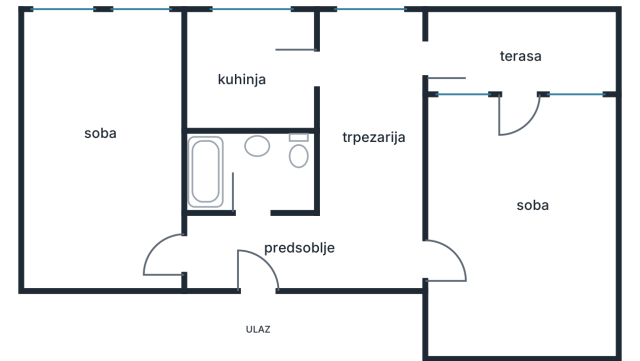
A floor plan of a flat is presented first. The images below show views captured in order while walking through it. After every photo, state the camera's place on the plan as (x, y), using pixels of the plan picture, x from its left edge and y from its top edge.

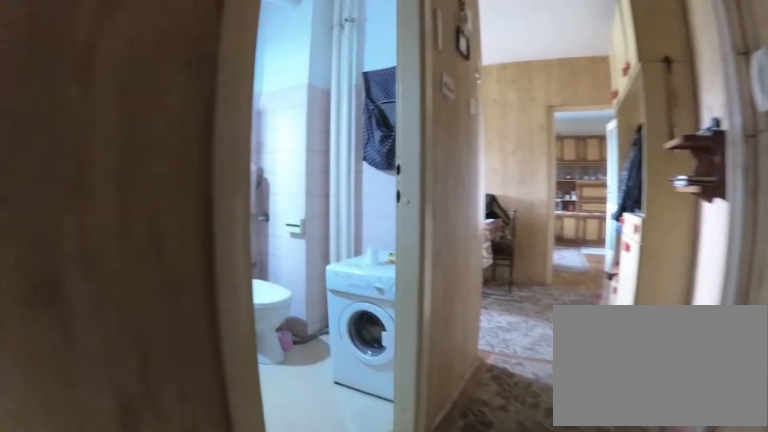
(218, 260)
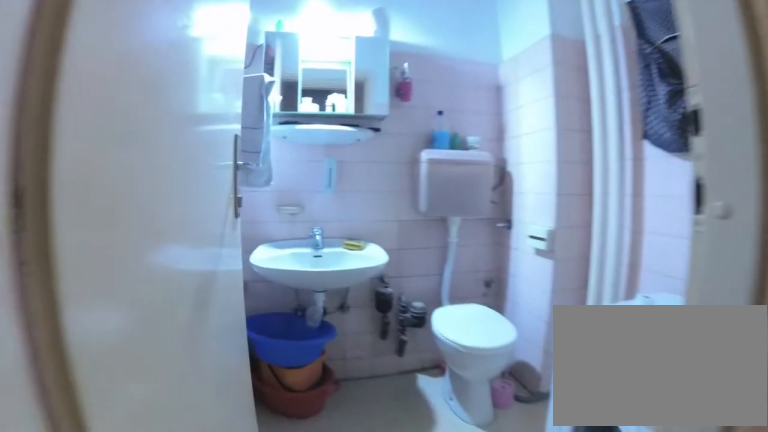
(242, 247)
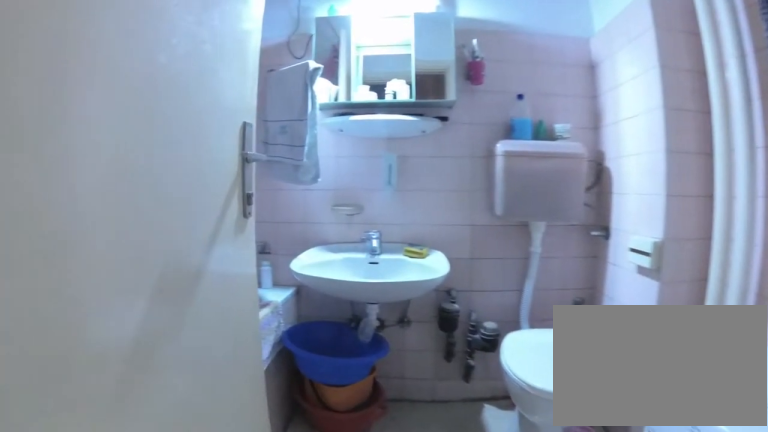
(247, 235)
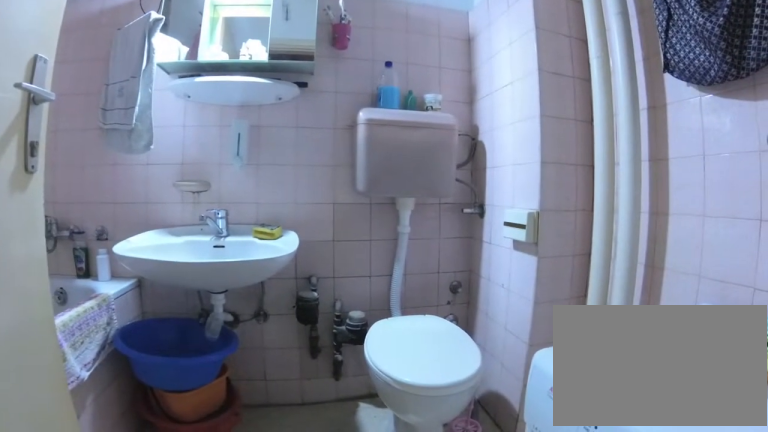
(246, 218)
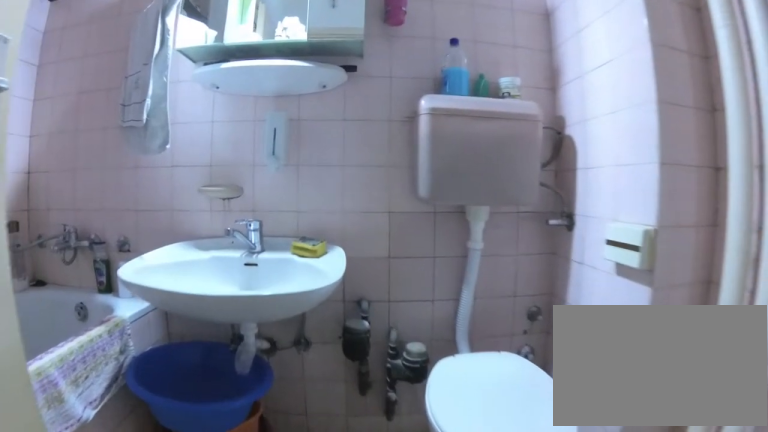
(251, 202)
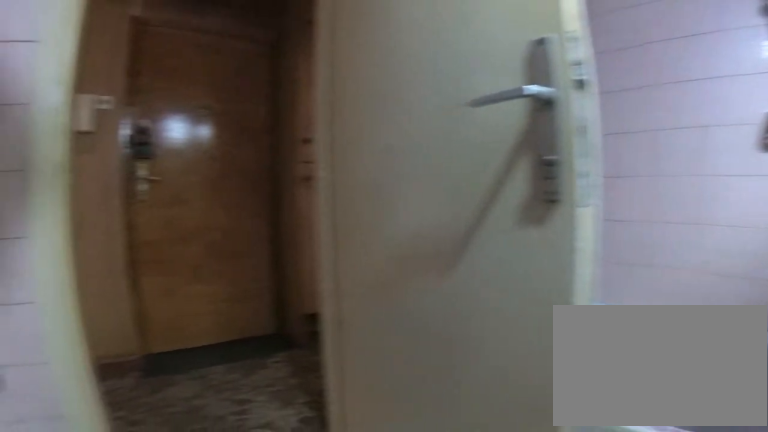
(259, 162)
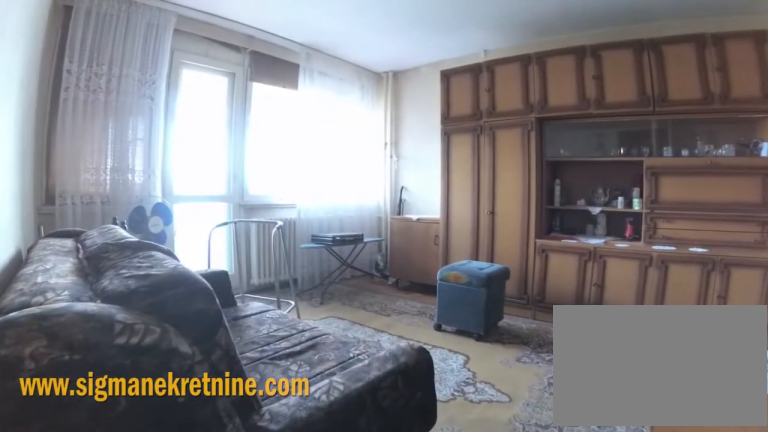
(416, 260)
